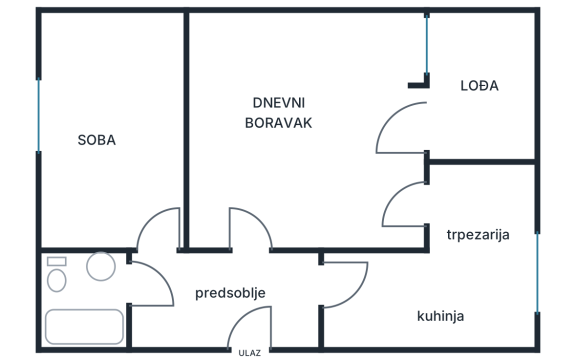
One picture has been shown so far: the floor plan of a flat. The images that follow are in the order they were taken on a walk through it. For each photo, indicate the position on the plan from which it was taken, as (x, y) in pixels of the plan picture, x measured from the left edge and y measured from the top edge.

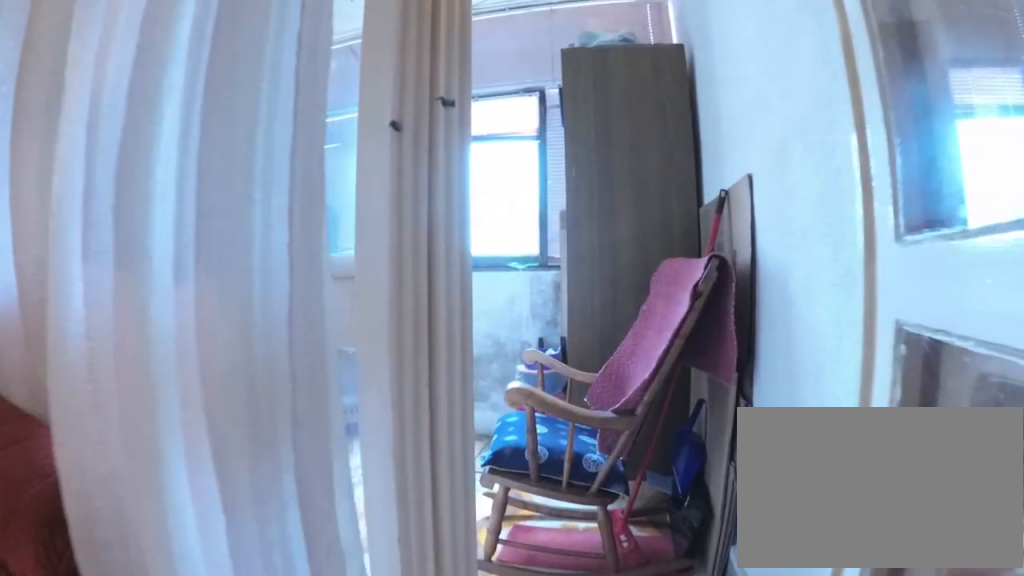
(365, 121)
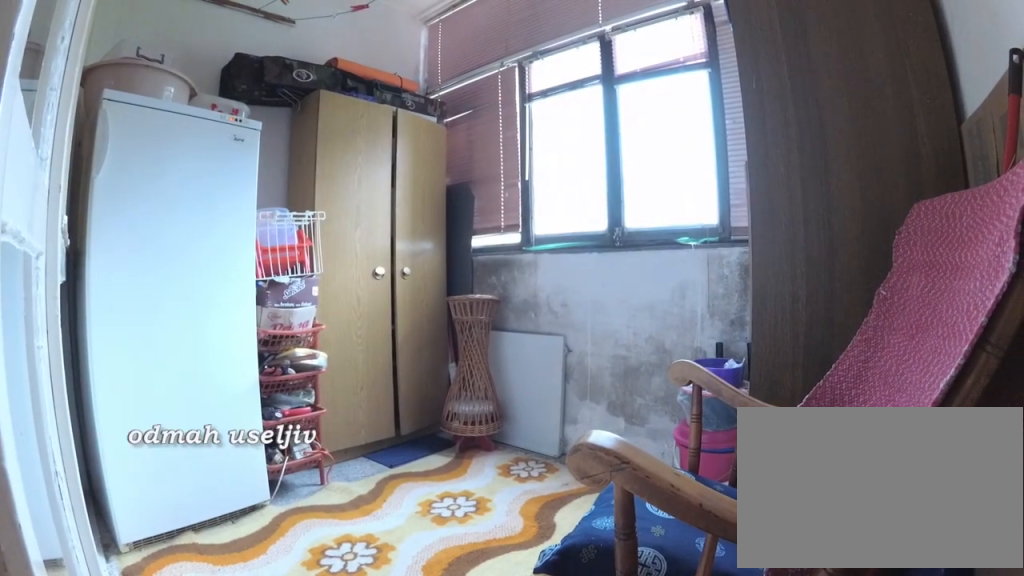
(426, 129)
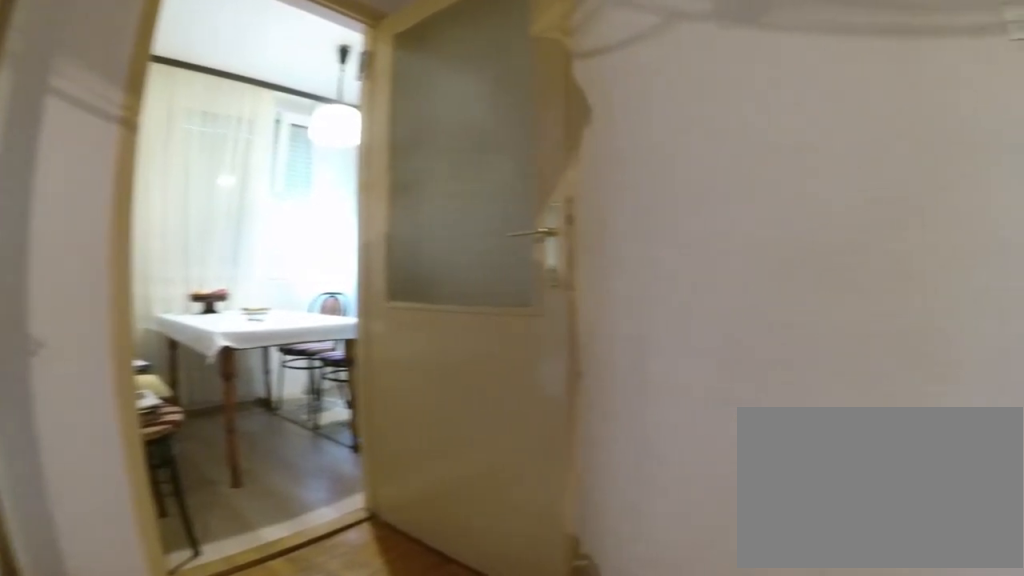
(344, 163)
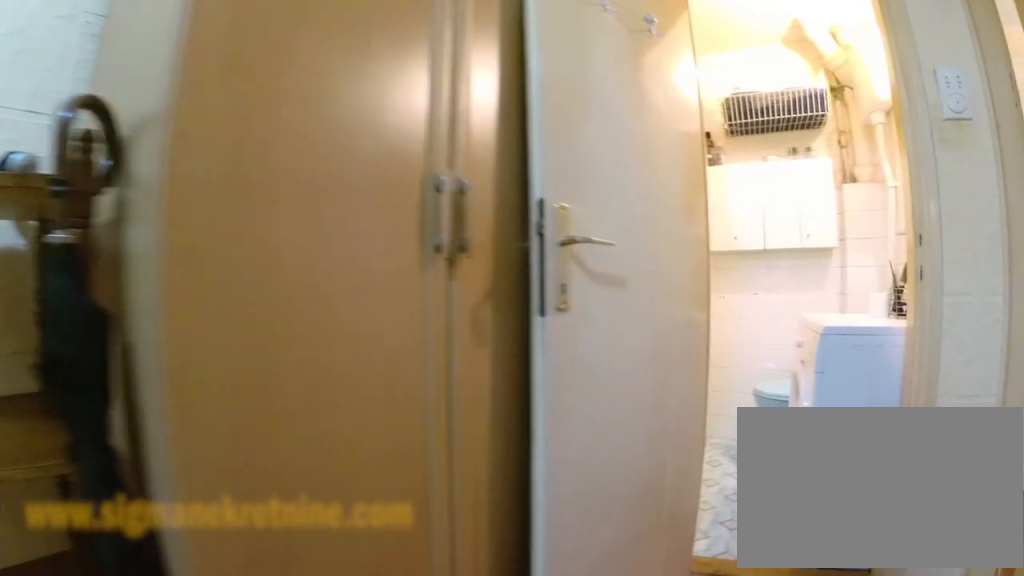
(210, 281)
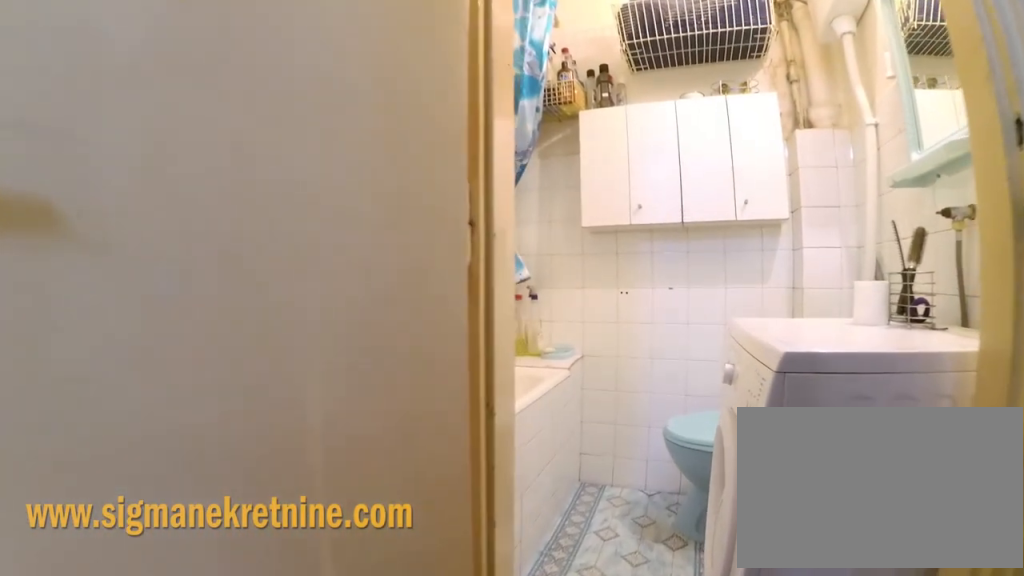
(164, 281)
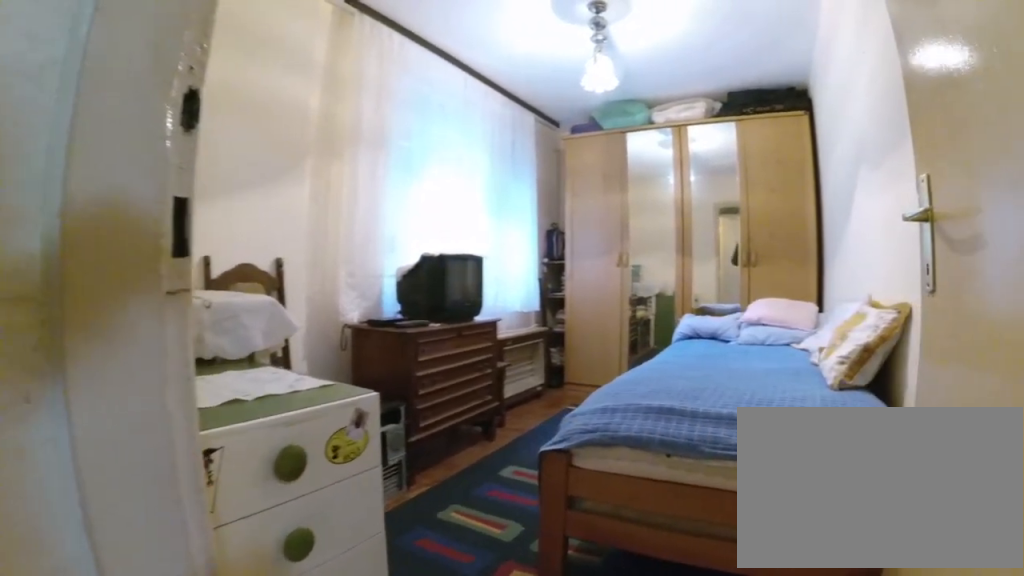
(155, 298)
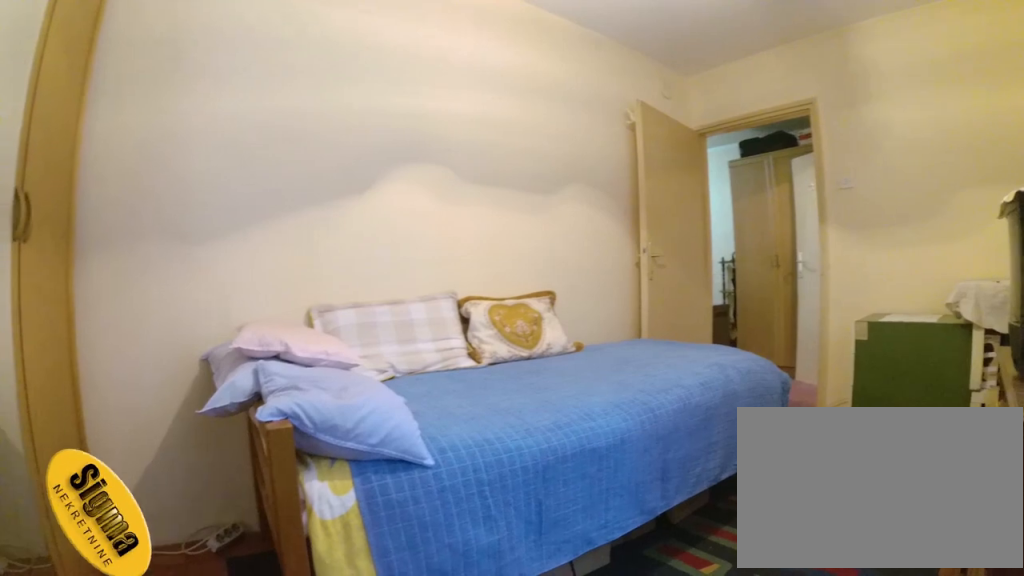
(69, 77)
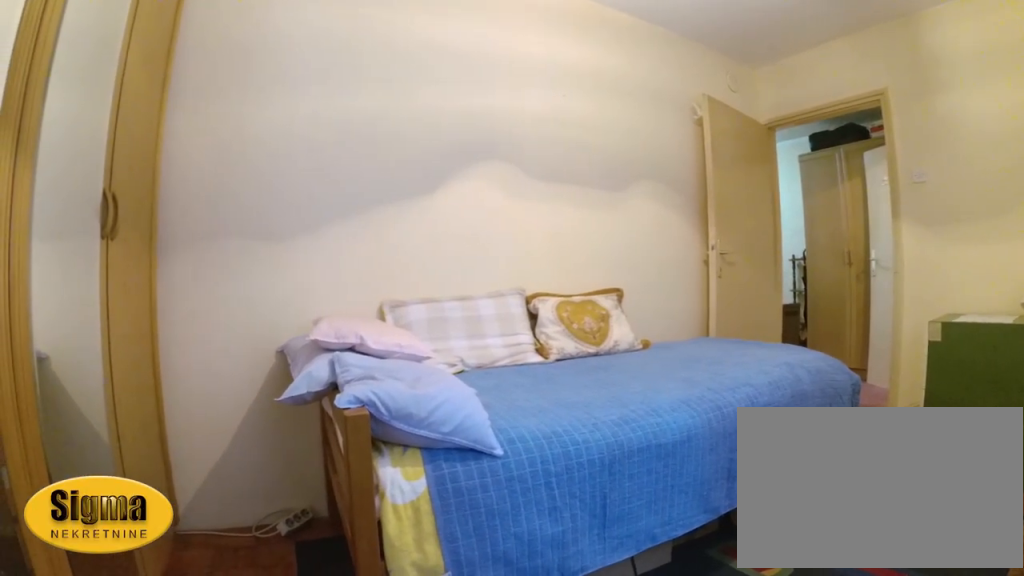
(69, 77)
